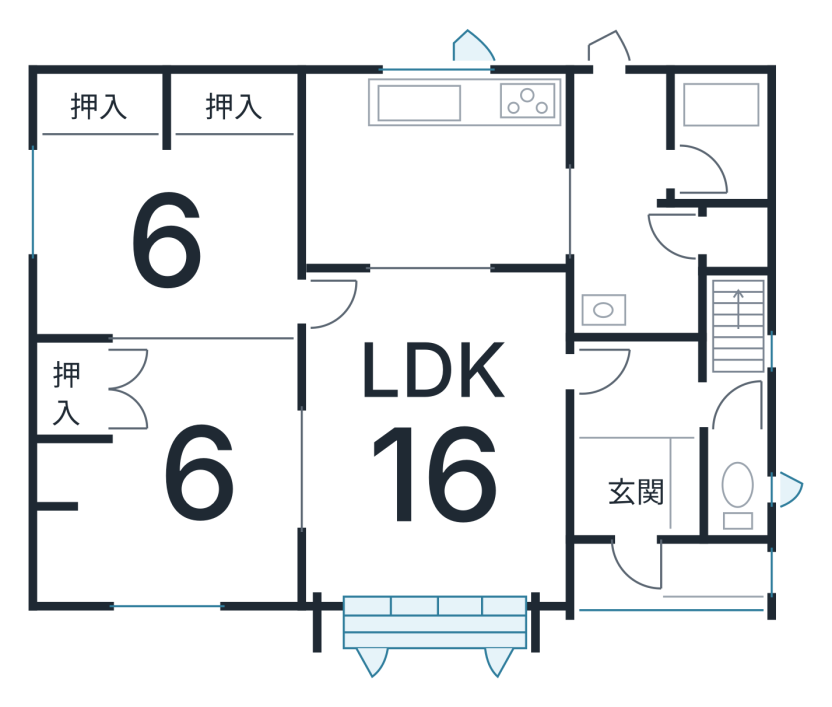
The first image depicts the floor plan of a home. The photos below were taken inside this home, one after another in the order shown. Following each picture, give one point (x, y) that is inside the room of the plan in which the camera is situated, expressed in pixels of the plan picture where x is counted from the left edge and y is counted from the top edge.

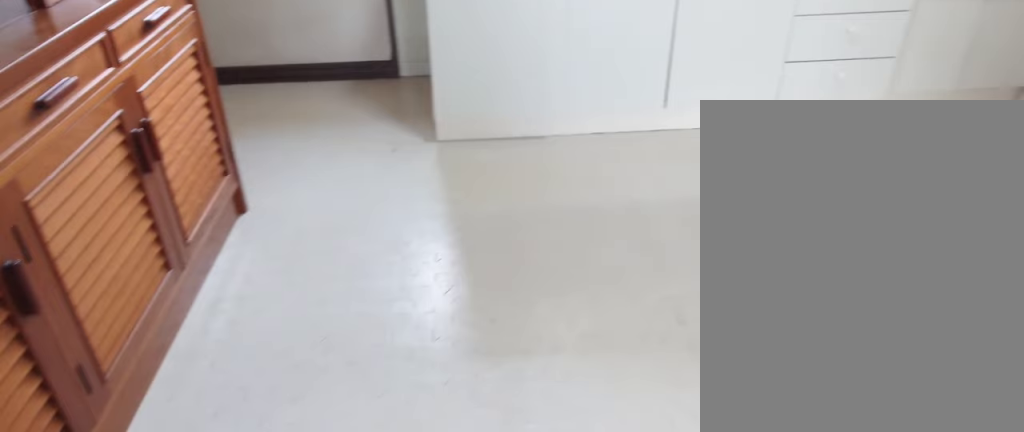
(430, 159)
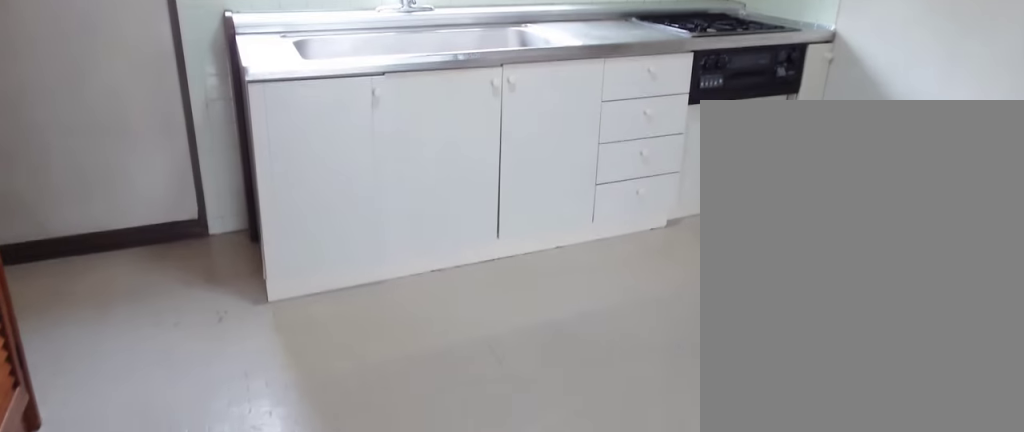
(430, 159)
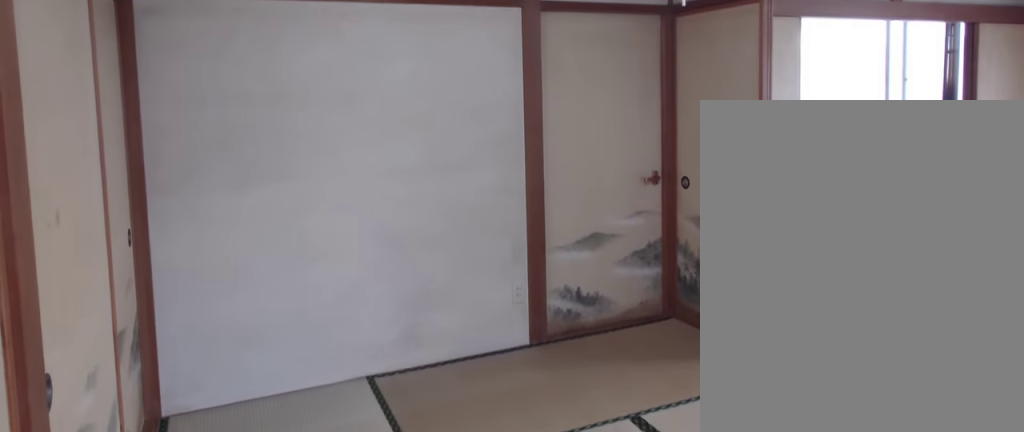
(161, 245)
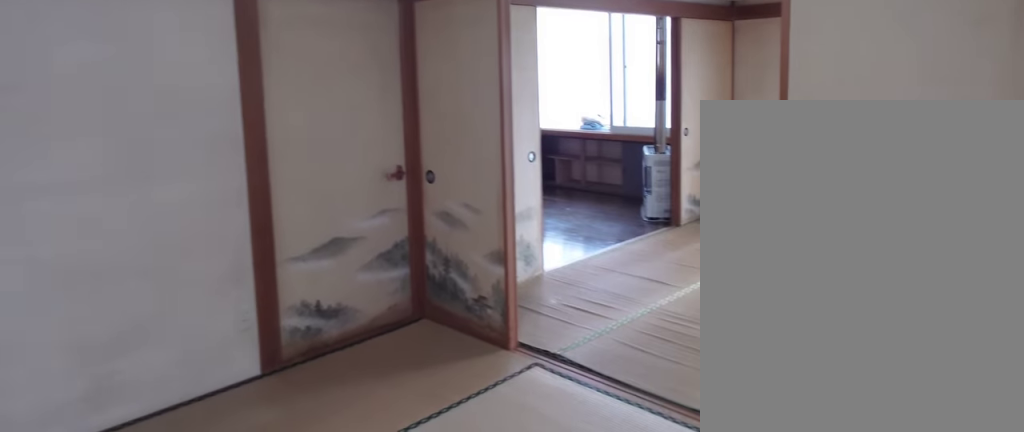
(161, 245)
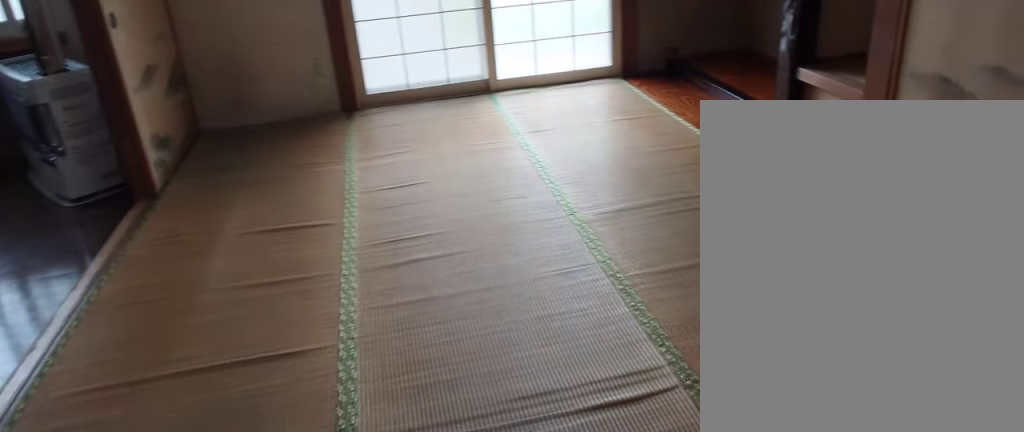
(211, 462)
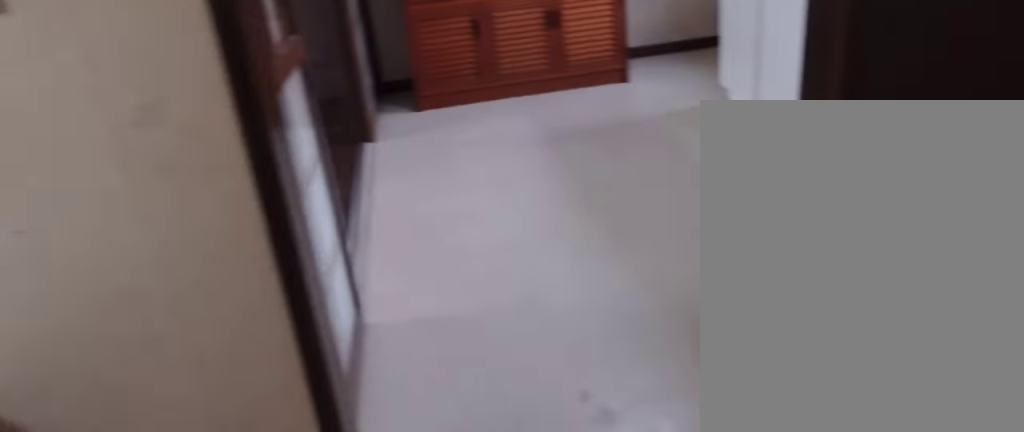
(620, 250)
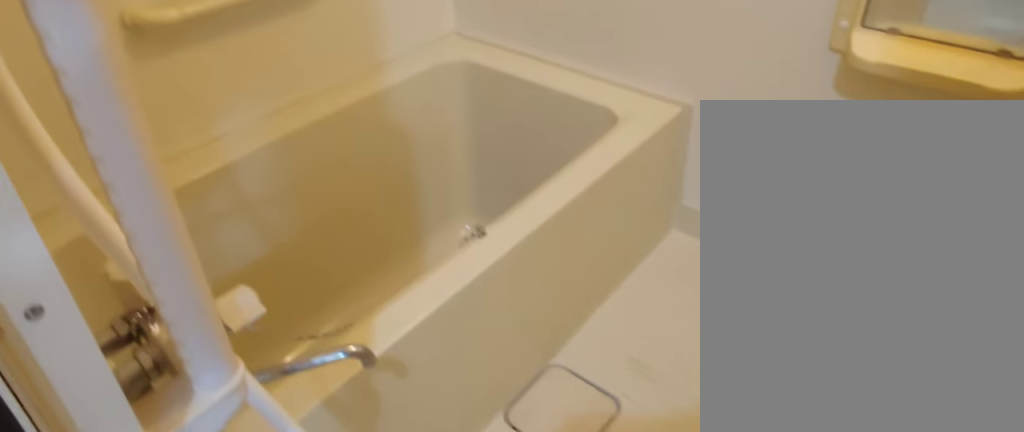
(712, 142)
